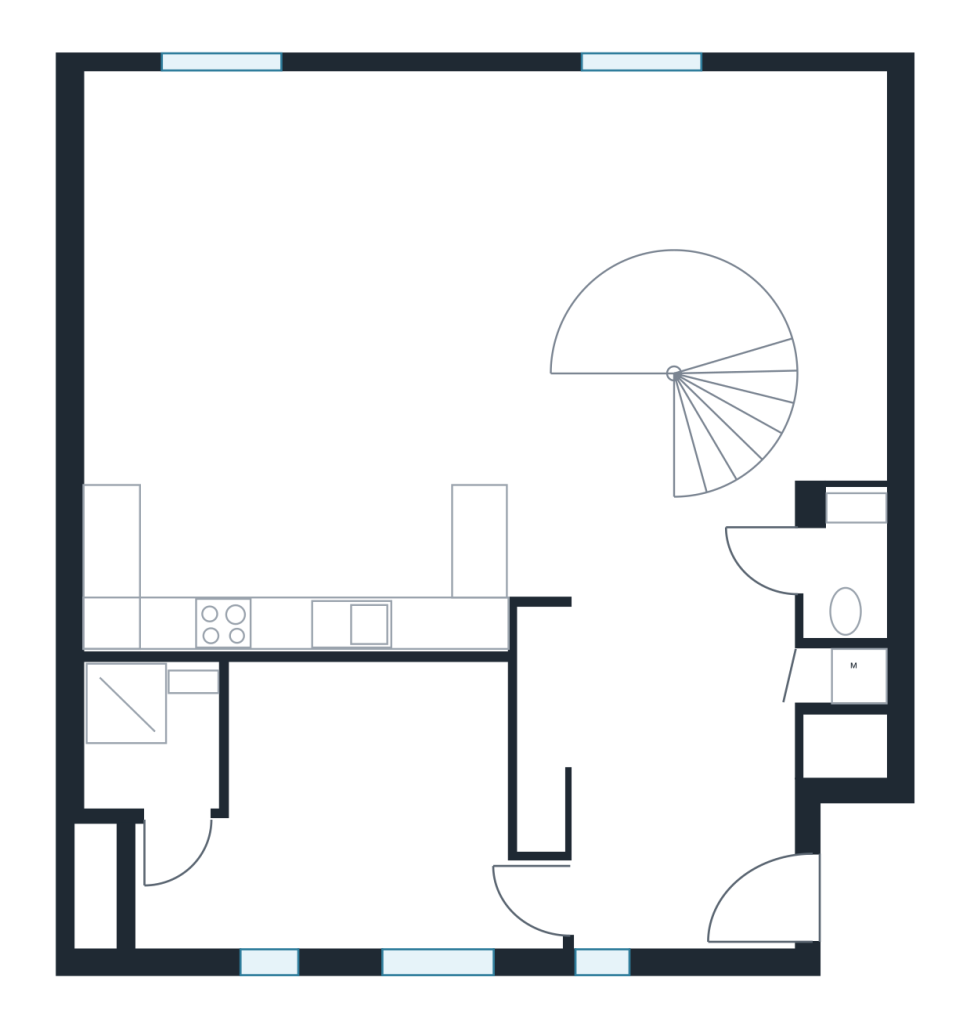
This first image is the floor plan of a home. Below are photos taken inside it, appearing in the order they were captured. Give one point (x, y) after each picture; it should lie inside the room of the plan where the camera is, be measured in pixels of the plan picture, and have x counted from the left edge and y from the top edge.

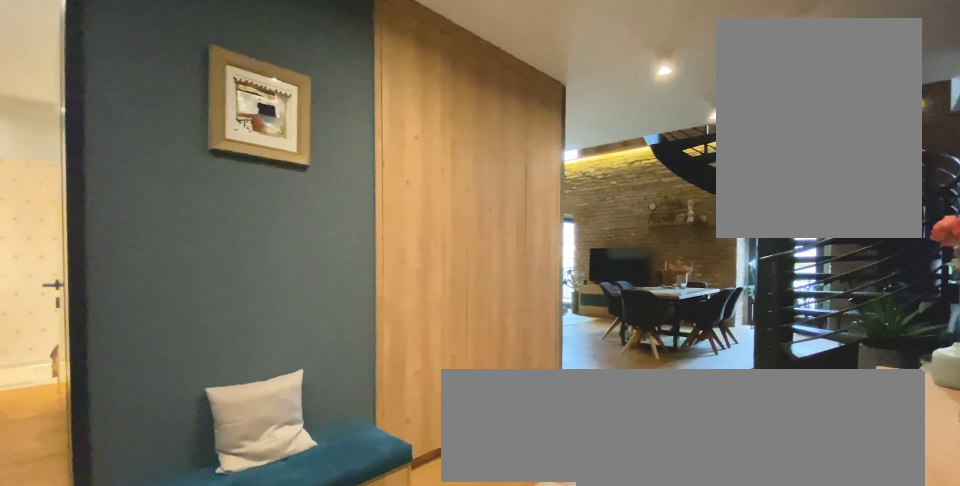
(690, 789)
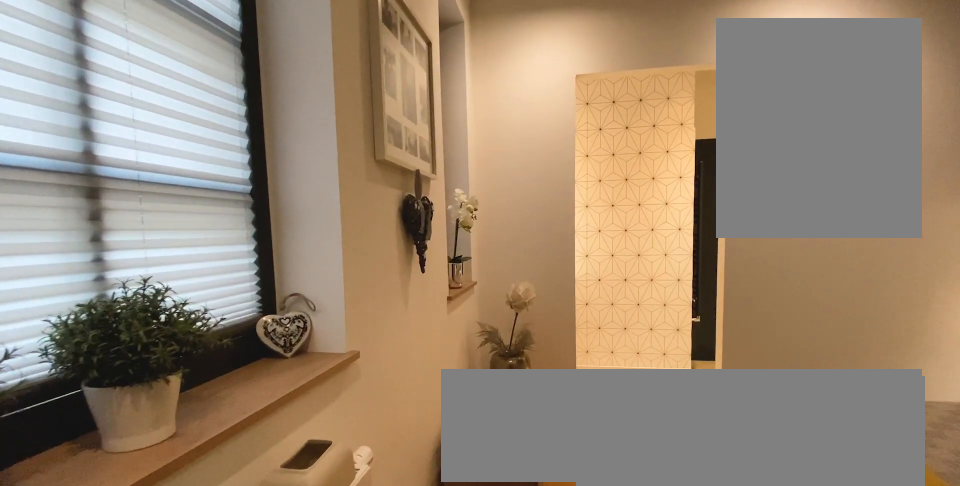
(359, 789)
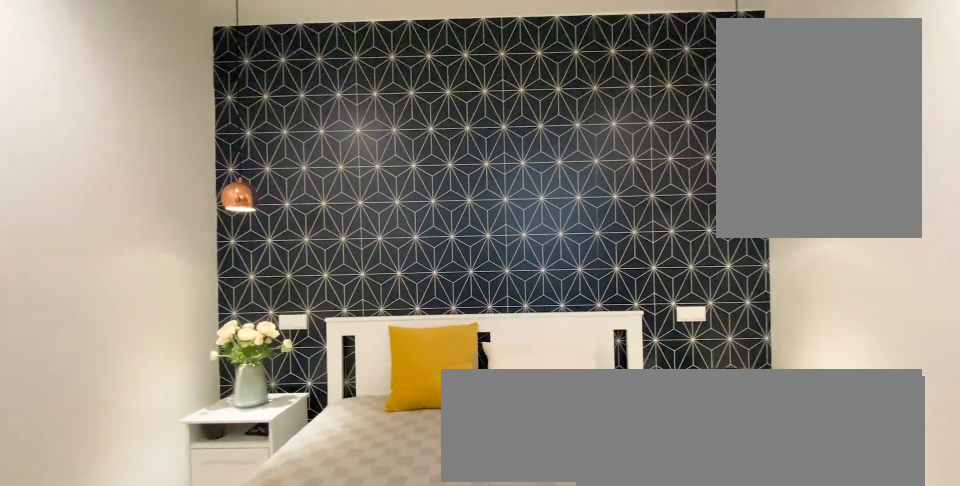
(359, 789)
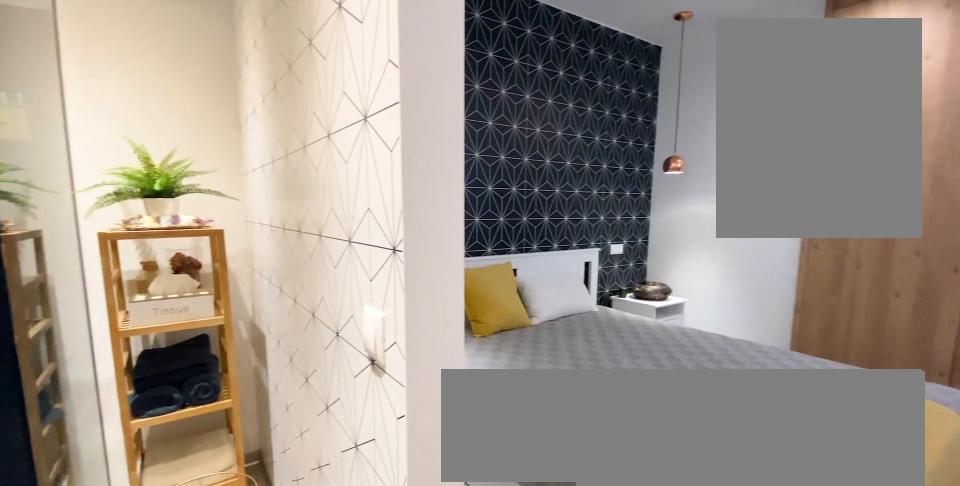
(163, 789)
